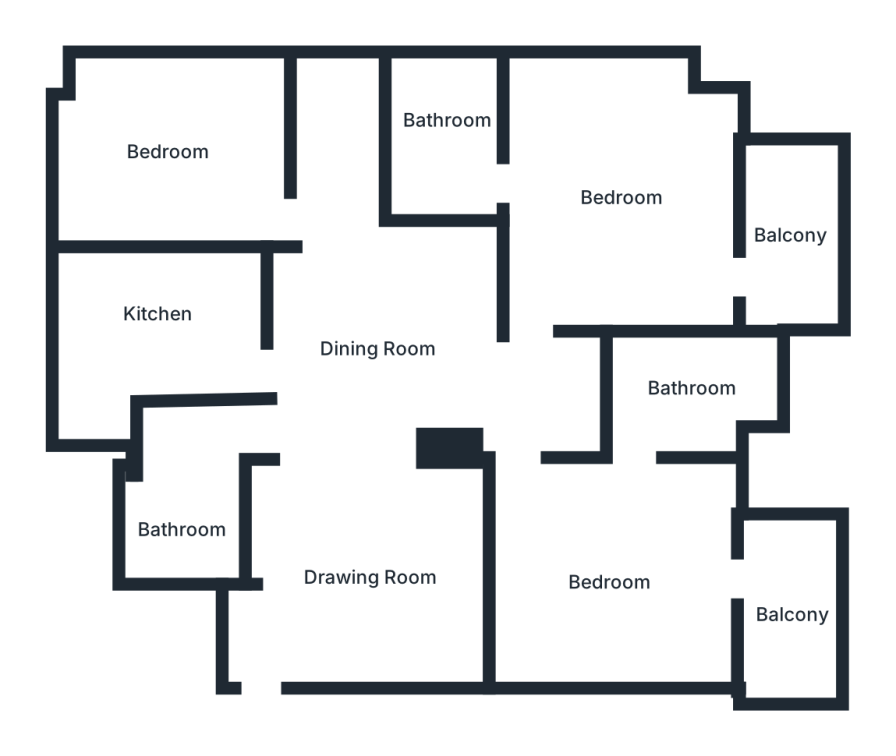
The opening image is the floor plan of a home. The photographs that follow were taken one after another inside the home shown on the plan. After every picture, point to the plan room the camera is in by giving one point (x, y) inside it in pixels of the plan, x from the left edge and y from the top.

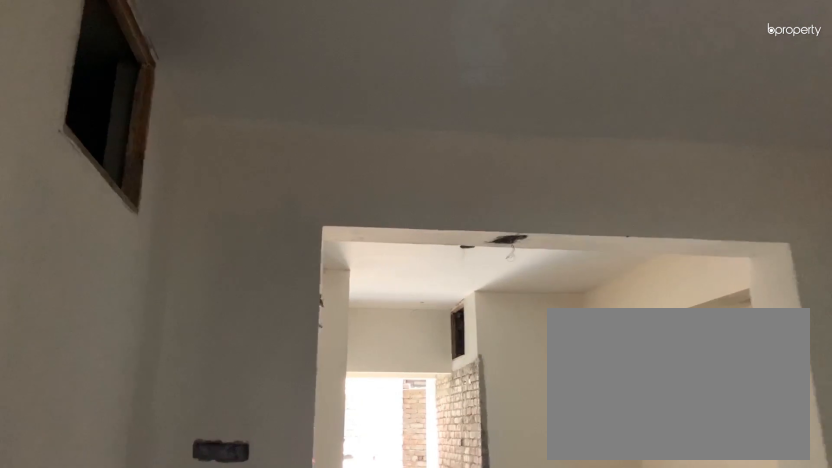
(364, 565)
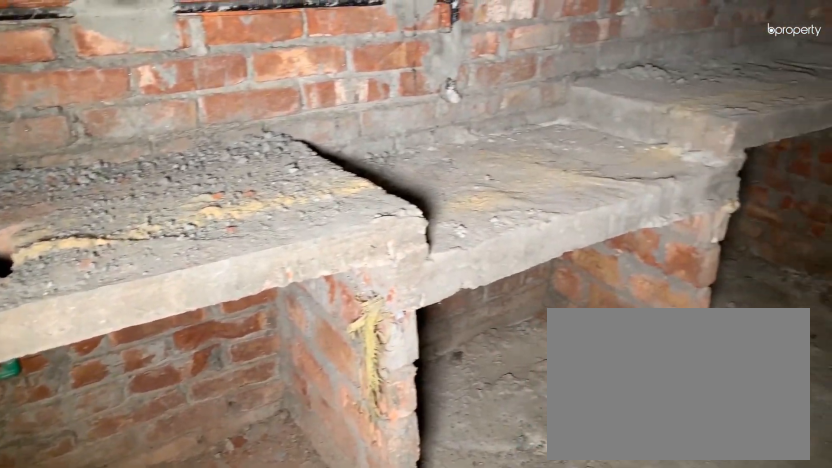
(139, 326)
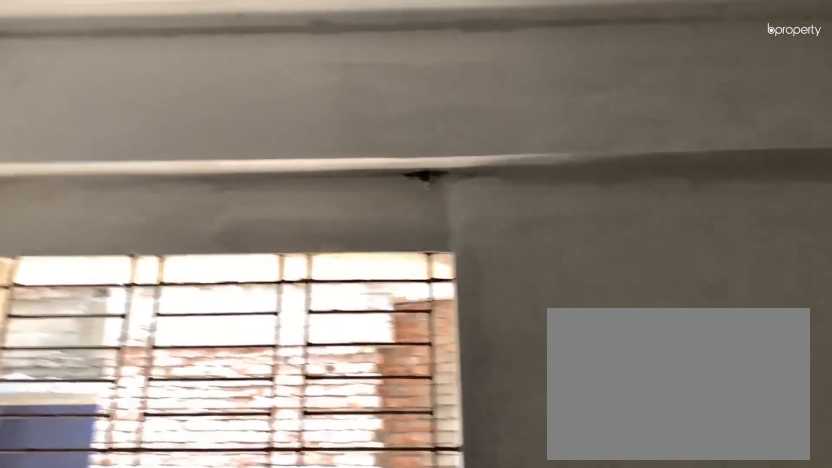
(168, 154)
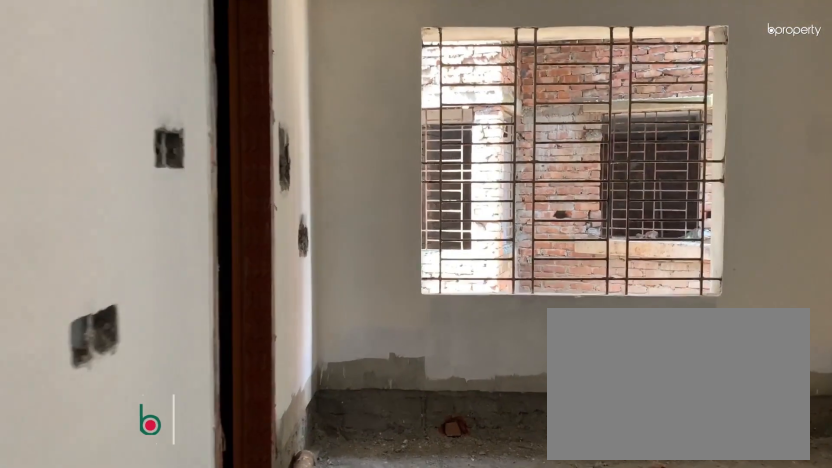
(611, 187)
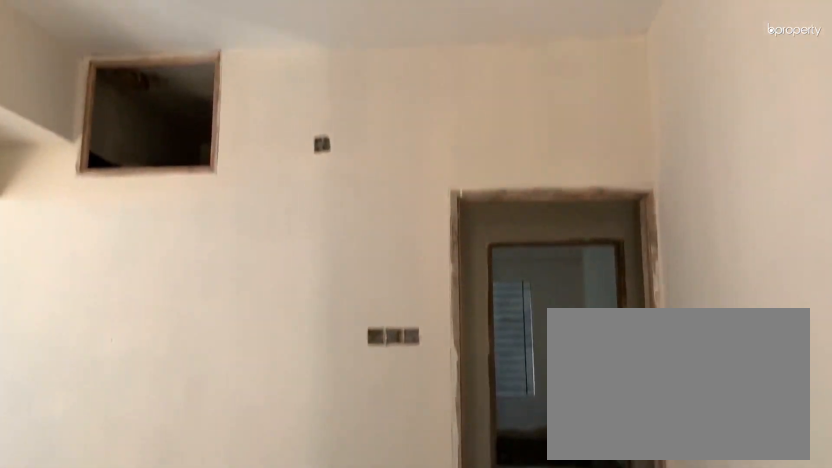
(611, 187)
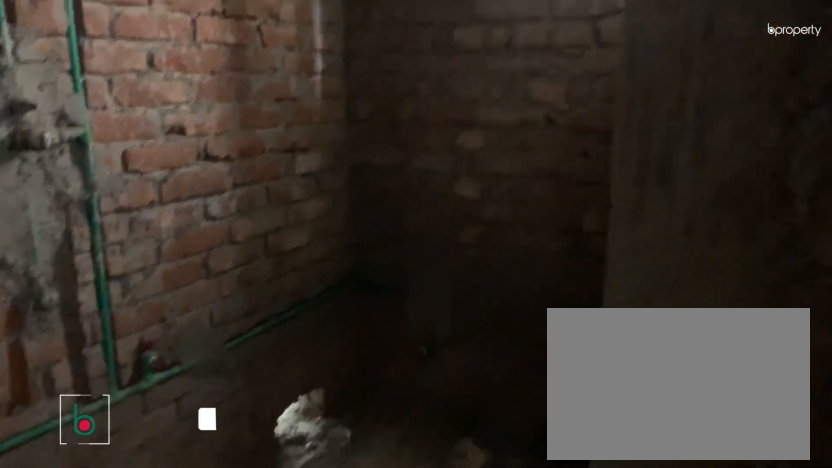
(443, 143)
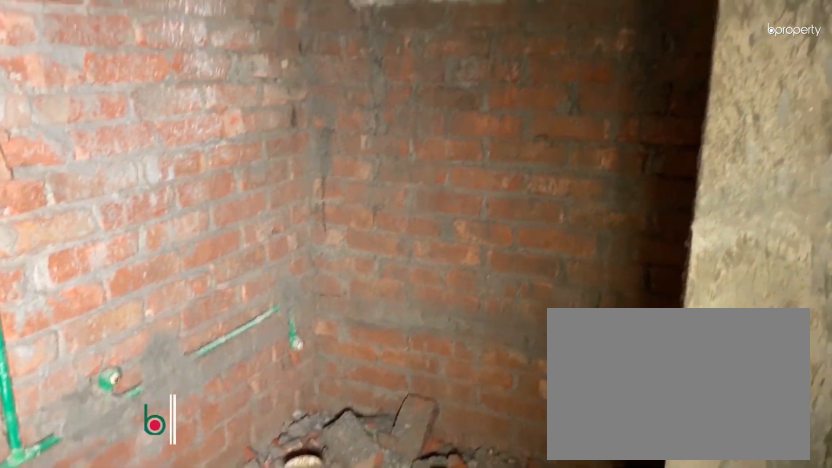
(678, 395)
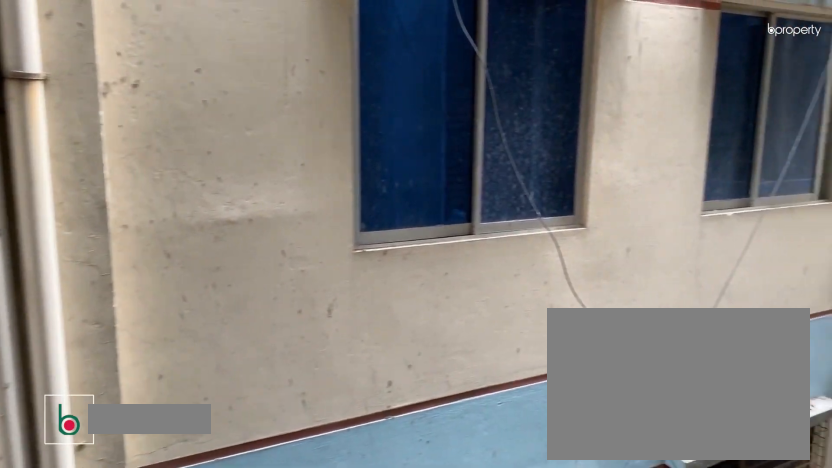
(794, 624)
